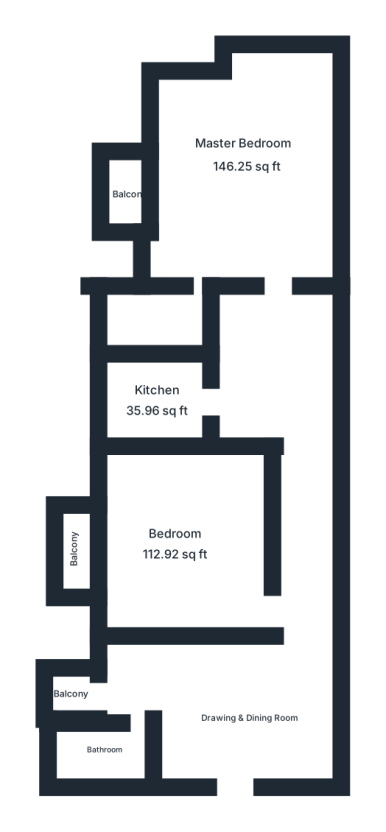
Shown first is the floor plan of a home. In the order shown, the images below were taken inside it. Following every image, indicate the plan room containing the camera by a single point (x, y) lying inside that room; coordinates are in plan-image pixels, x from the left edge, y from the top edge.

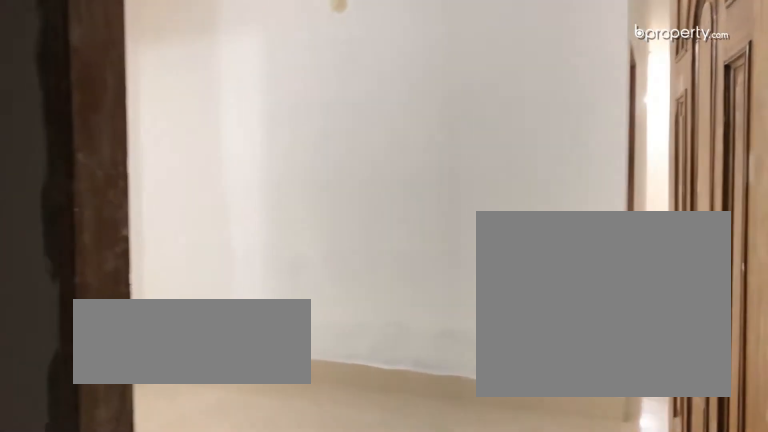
(242, 717)
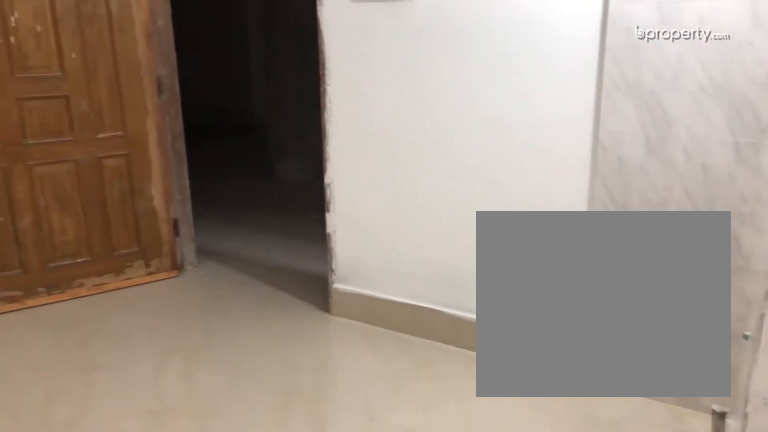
(242, 717)
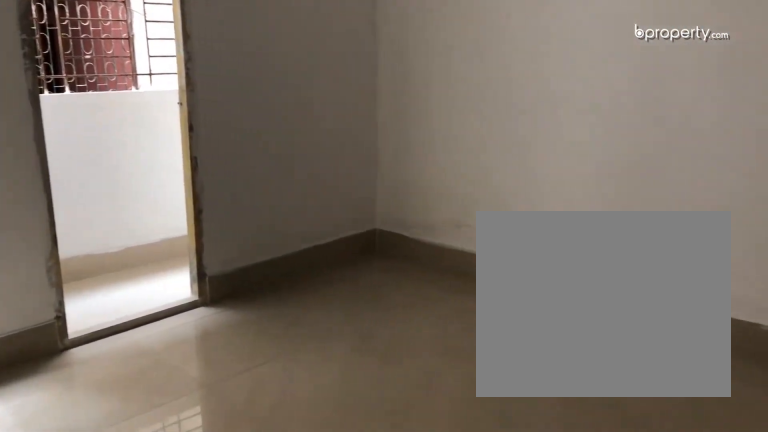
(178, 544)
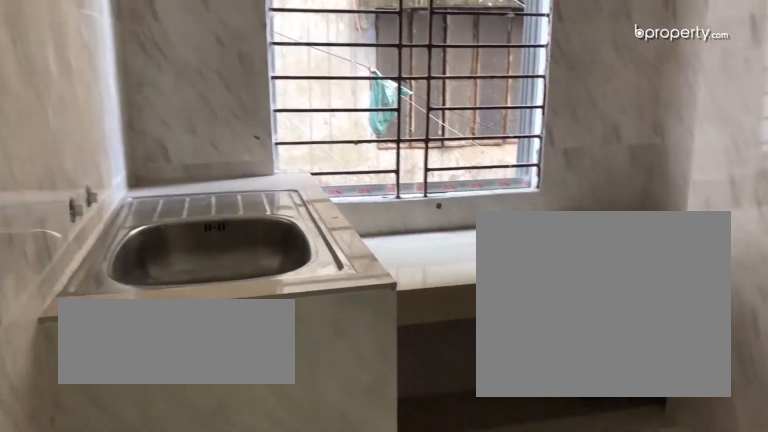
(158, 399)
